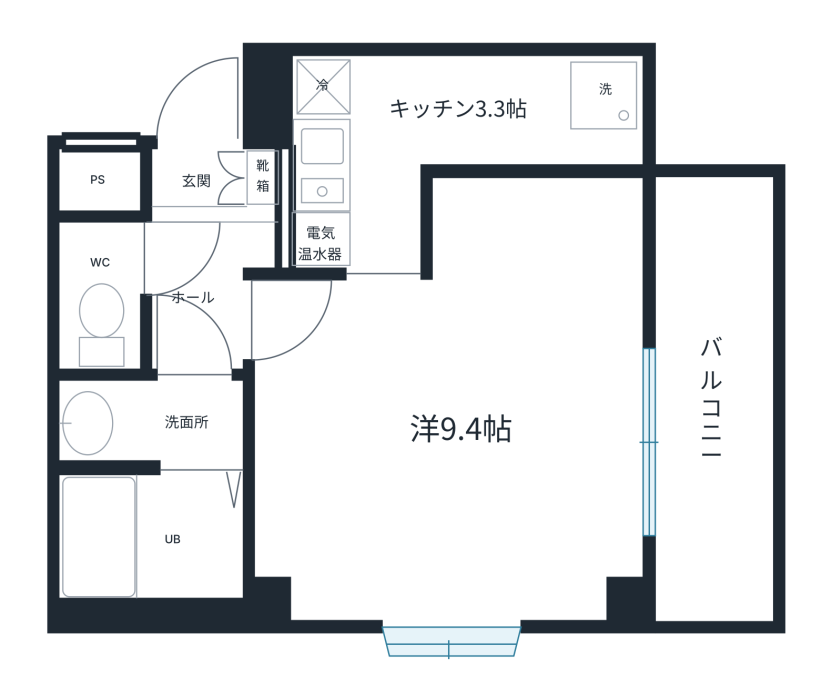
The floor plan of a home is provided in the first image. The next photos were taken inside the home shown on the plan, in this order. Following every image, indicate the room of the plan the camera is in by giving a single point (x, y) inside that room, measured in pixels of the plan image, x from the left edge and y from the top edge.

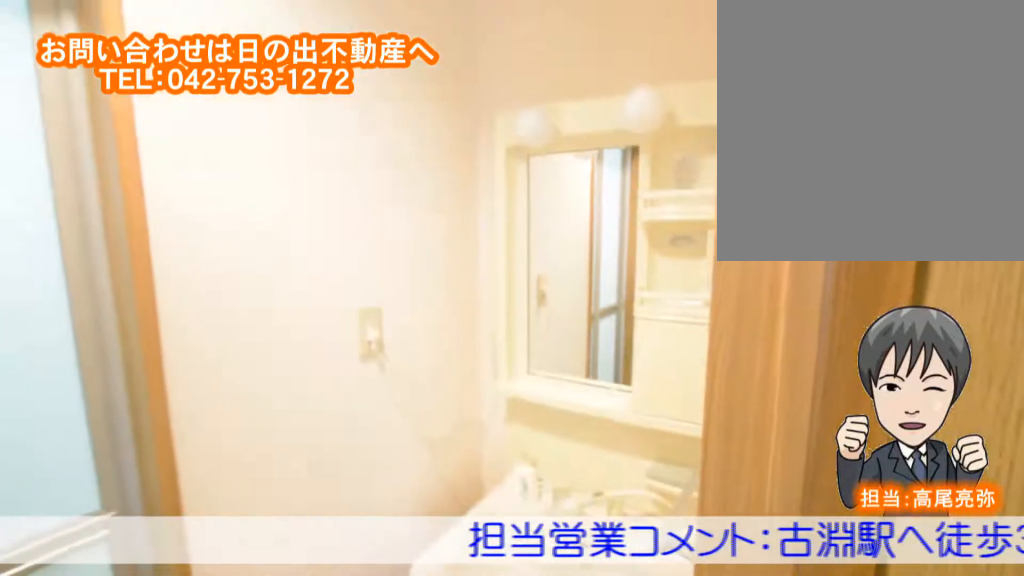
(144, 423)
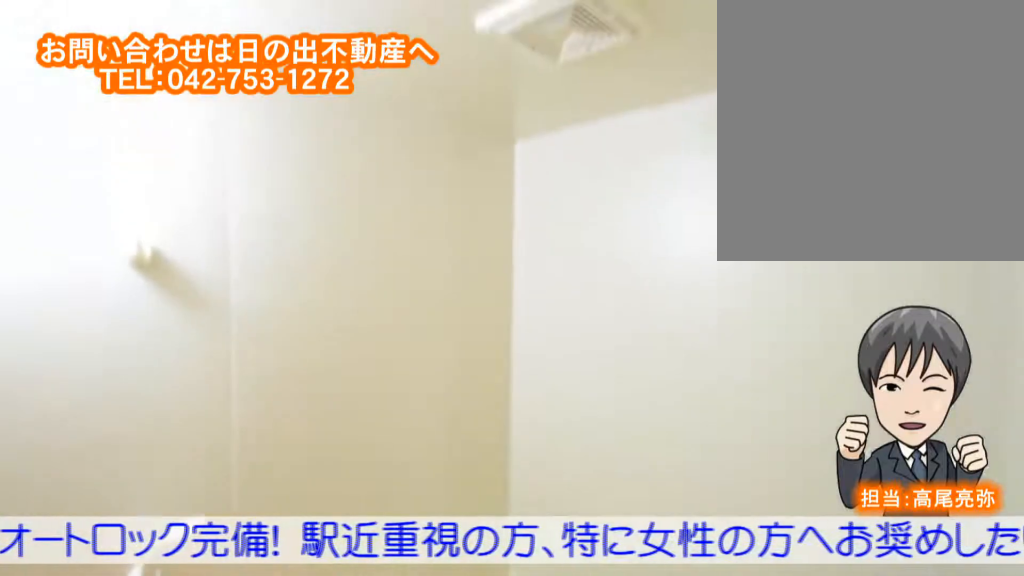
(136, 529)
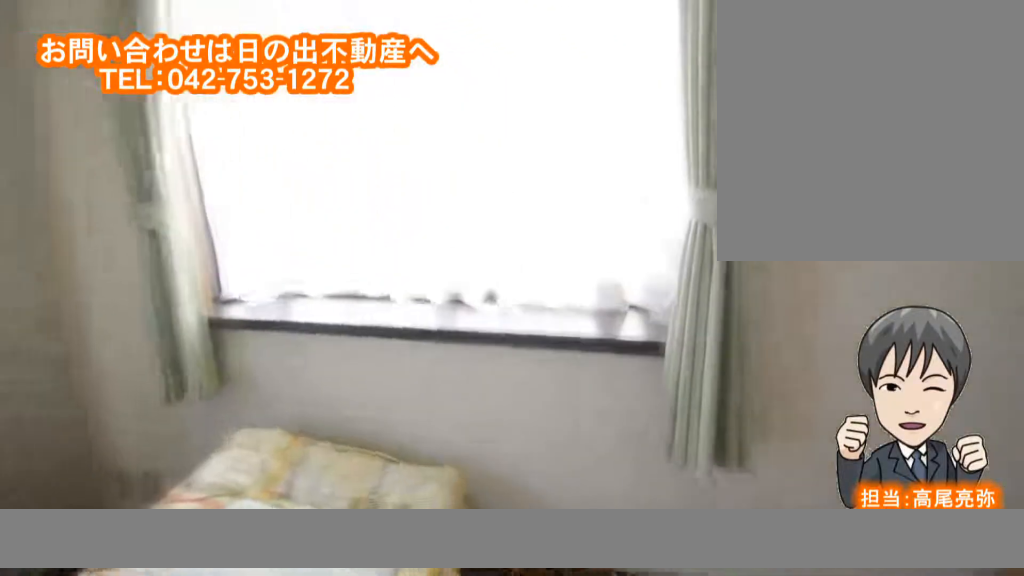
(470, 476)
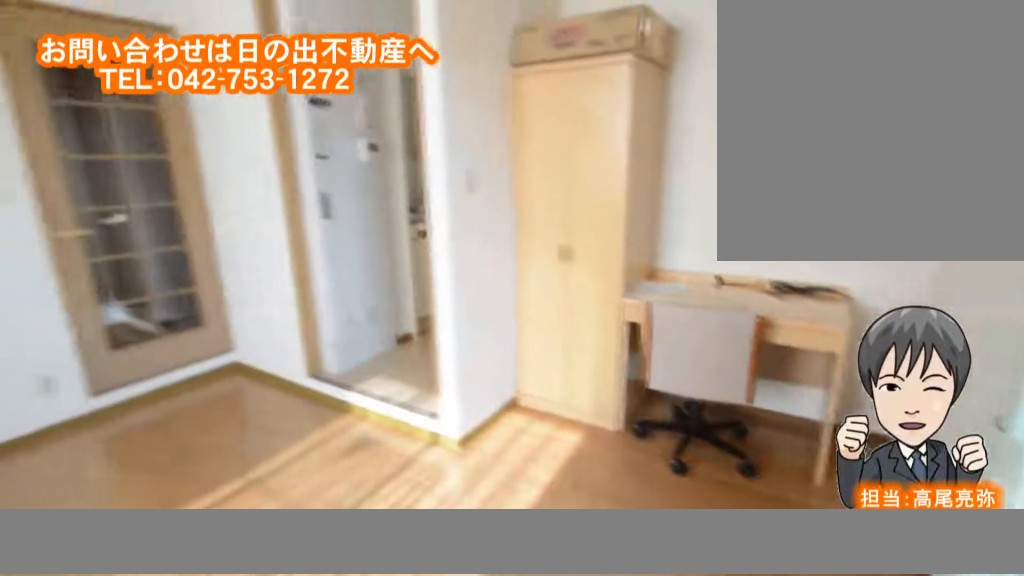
(471, 476)
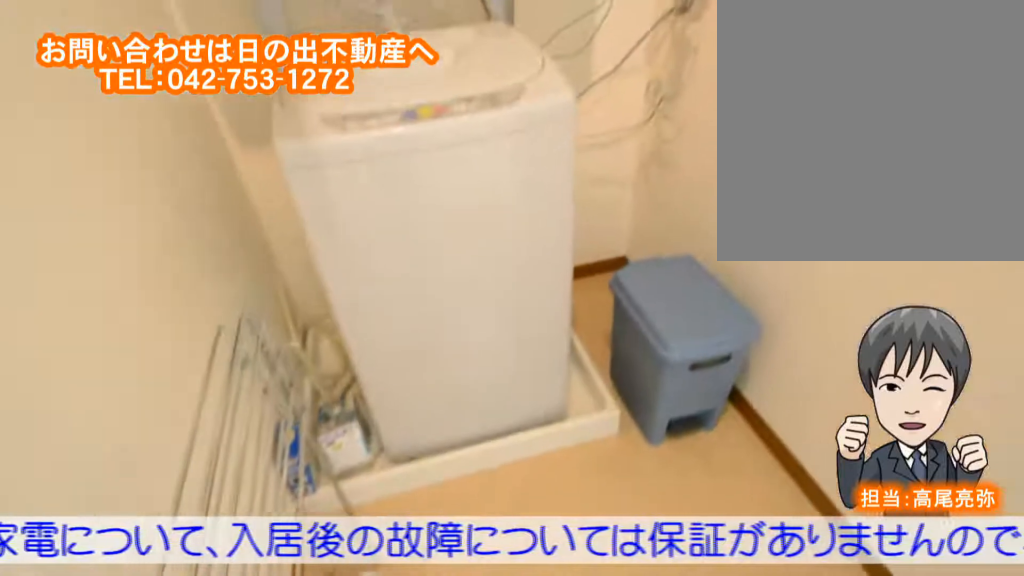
(415, 123)
